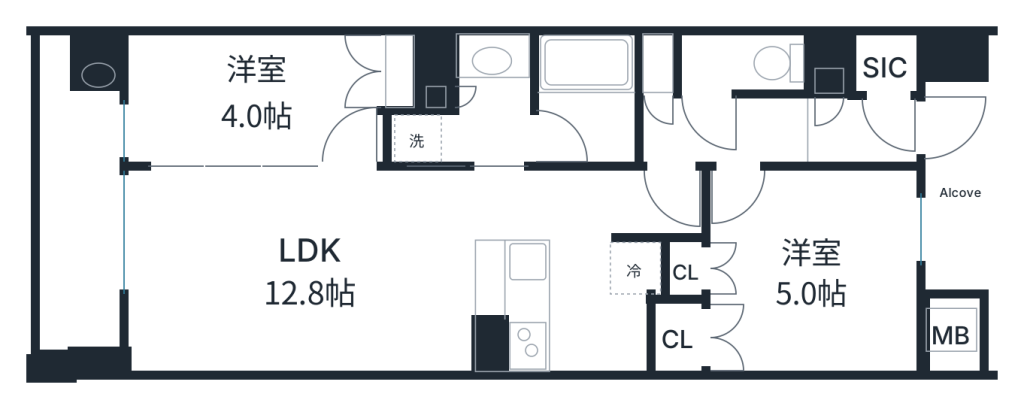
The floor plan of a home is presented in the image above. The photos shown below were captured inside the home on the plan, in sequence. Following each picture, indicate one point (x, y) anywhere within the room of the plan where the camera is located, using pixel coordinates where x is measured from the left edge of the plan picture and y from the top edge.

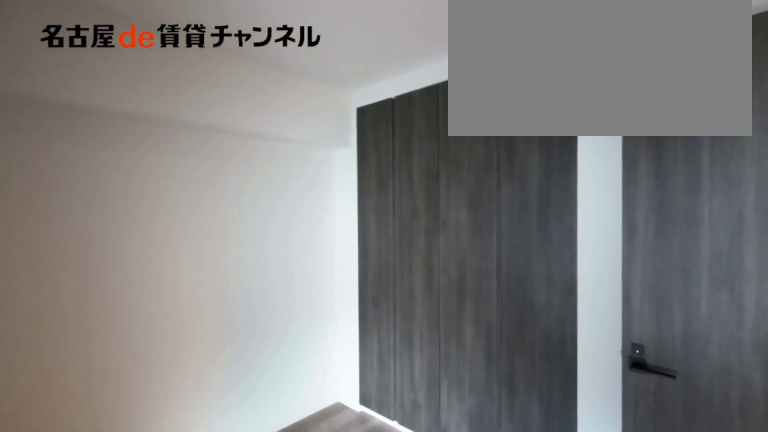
(811, 267)
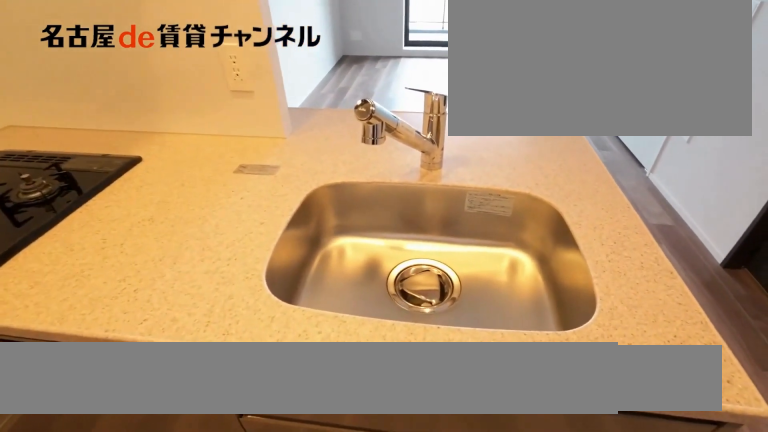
(555, 305)
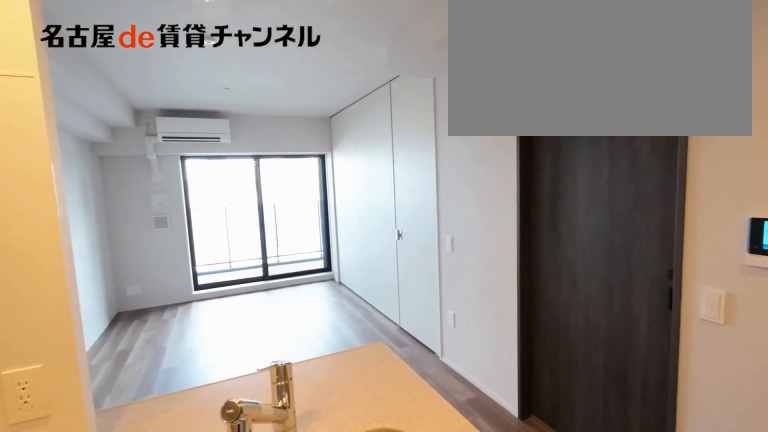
(555, 305)
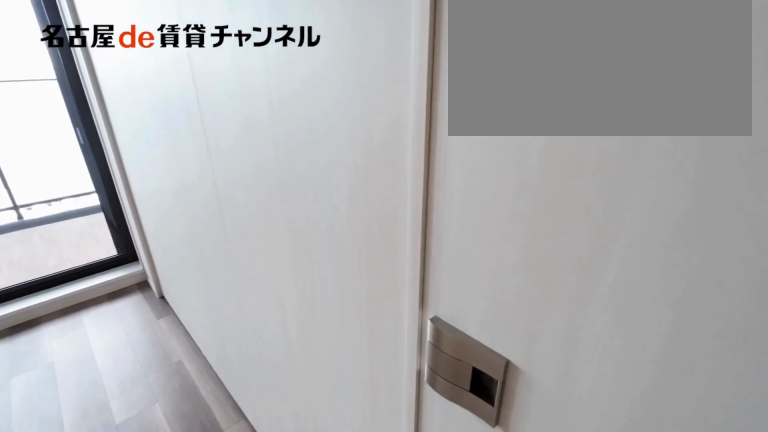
(295, 268)
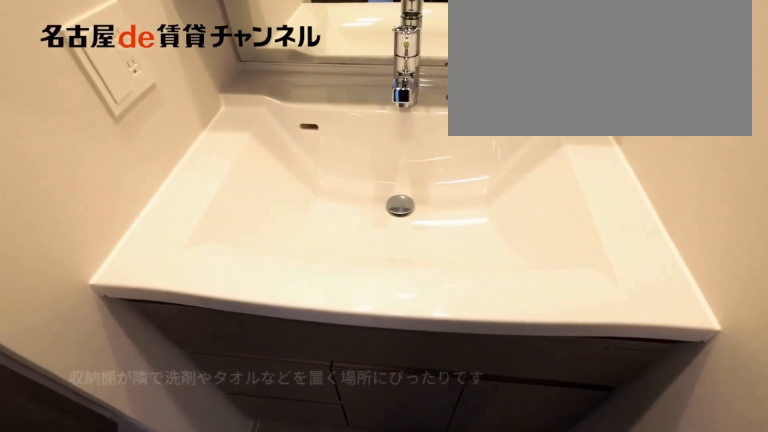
(464, 107)
